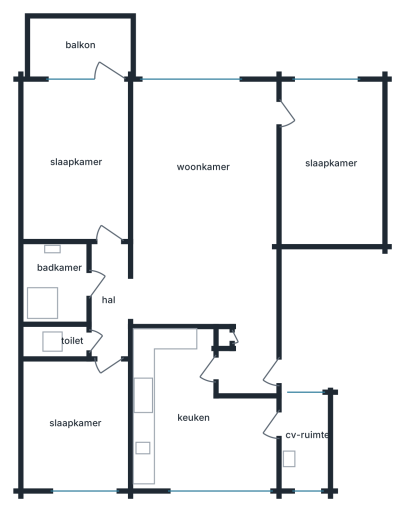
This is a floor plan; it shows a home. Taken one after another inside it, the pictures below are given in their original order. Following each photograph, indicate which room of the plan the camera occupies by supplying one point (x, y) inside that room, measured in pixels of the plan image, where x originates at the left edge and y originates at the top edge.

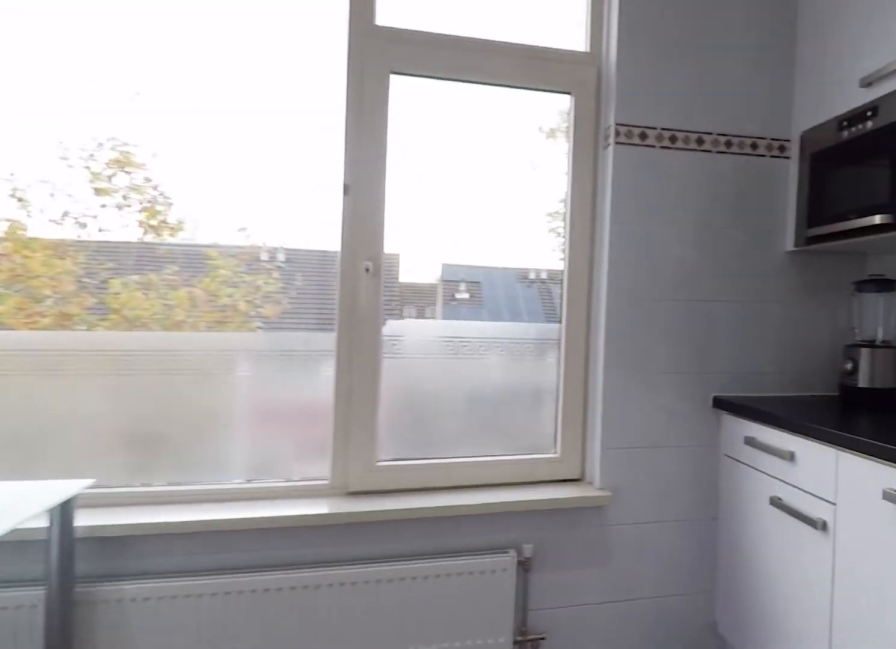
(193, 417)
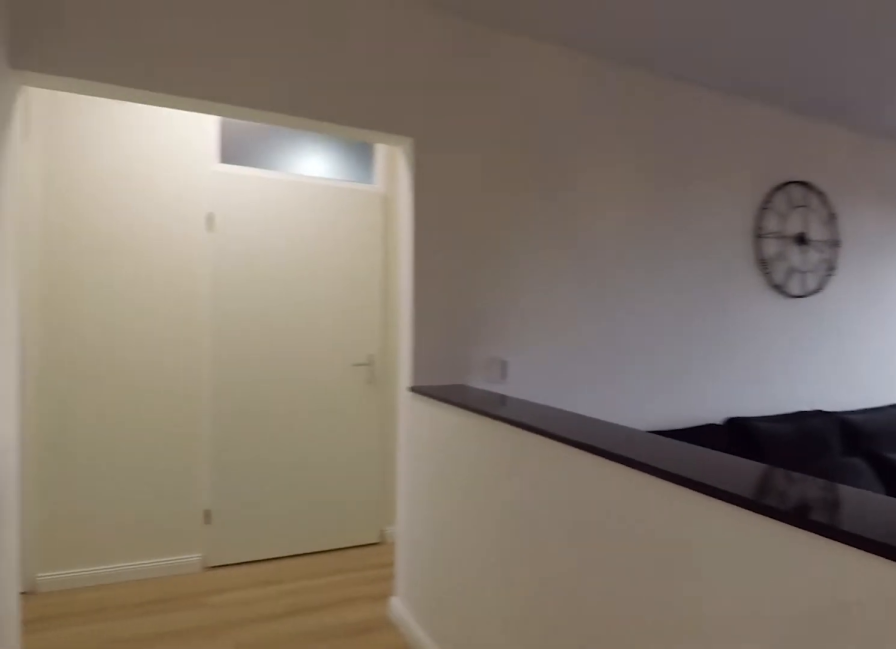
(208, 218)
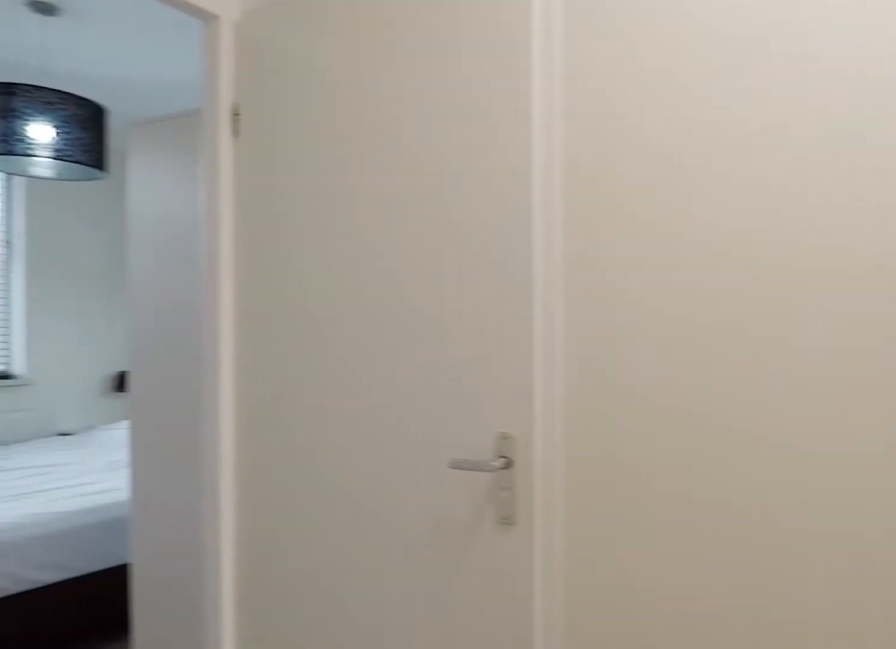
(108, 300)
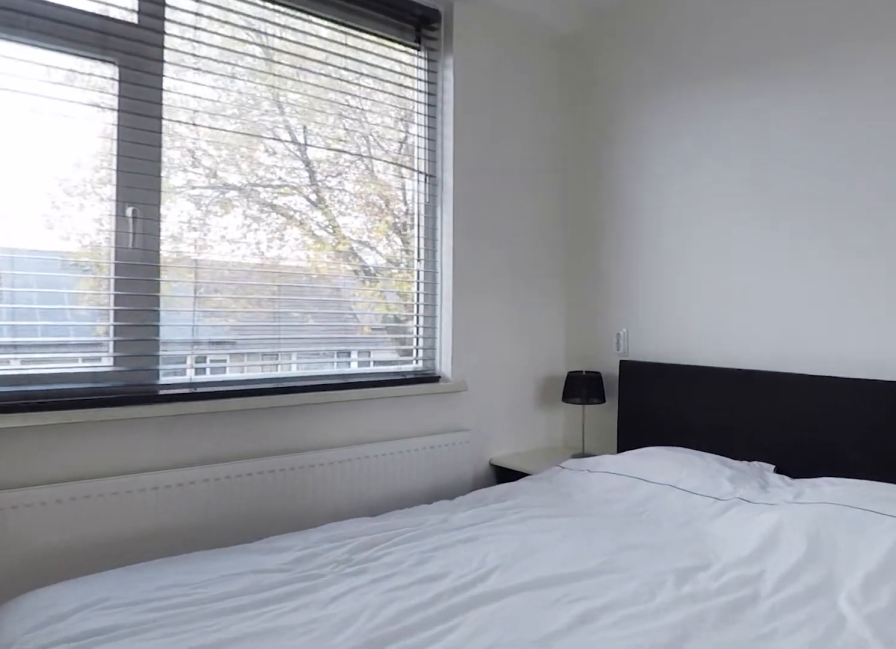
(75, 423)
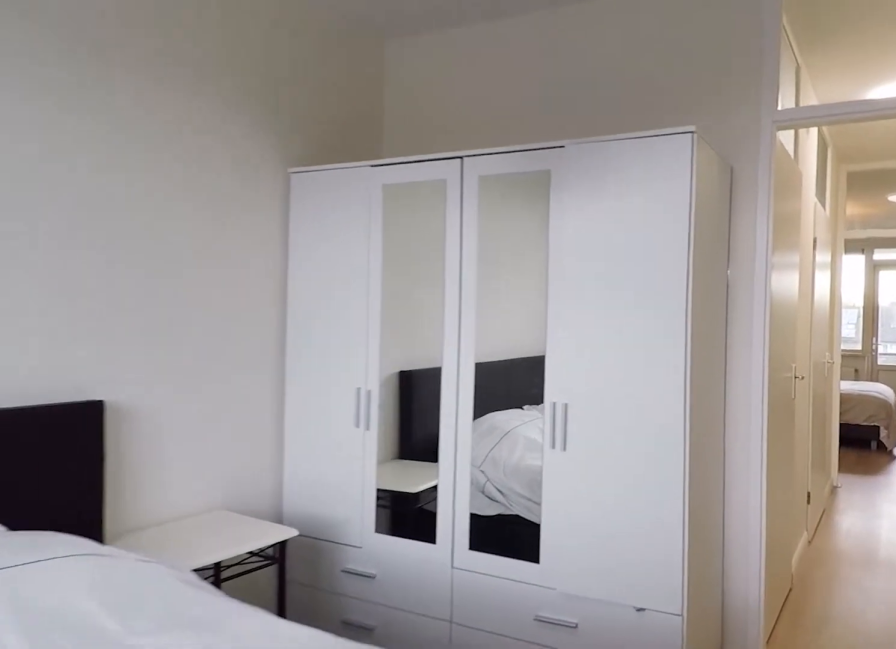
(75, 423)
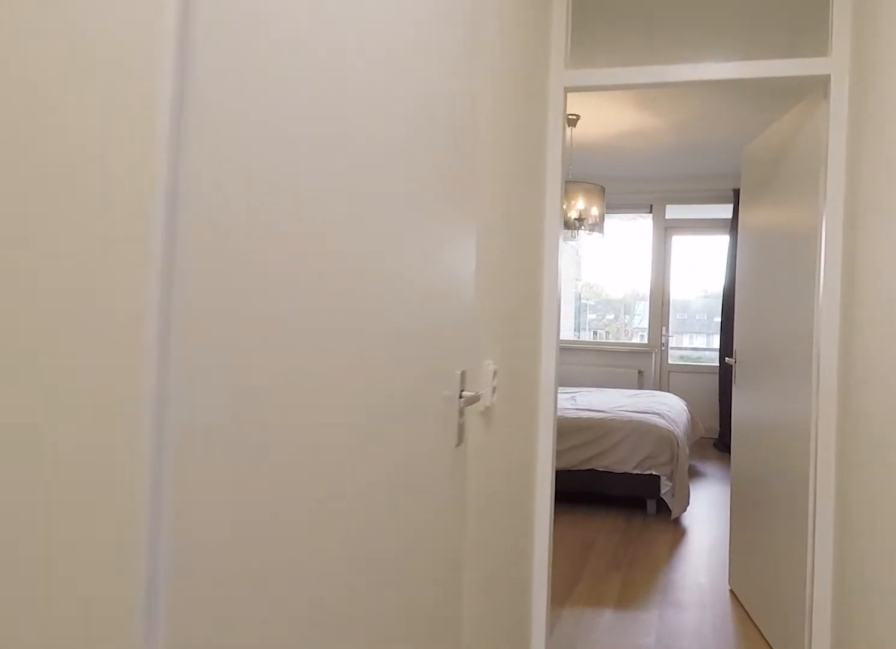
(108, 300)
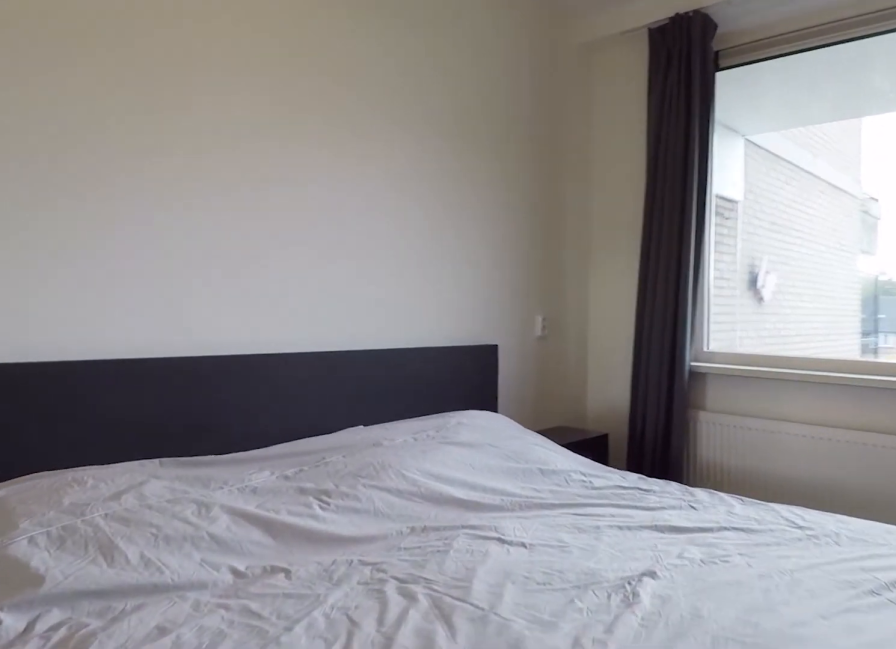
(76, 162)
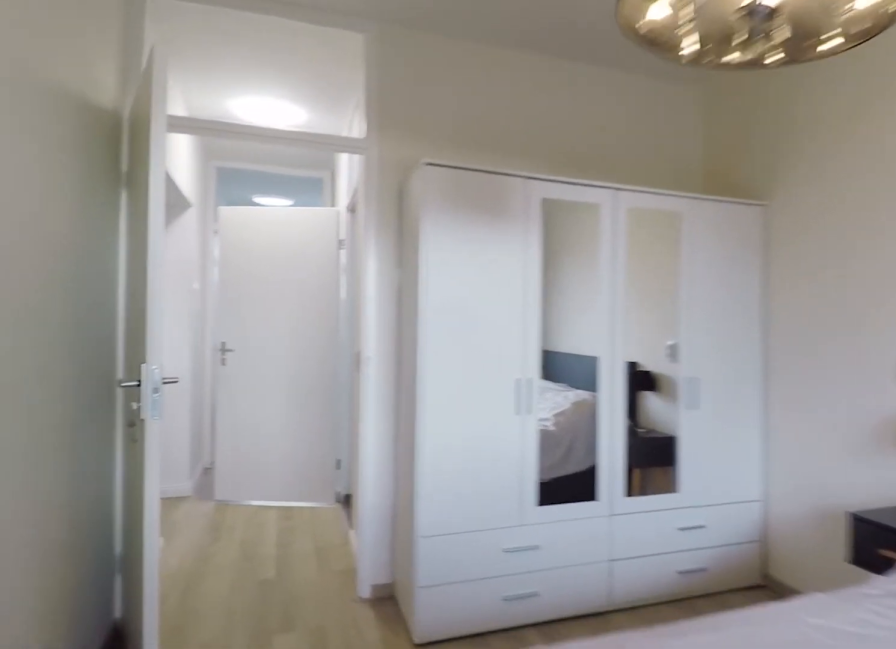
(76, 162)
